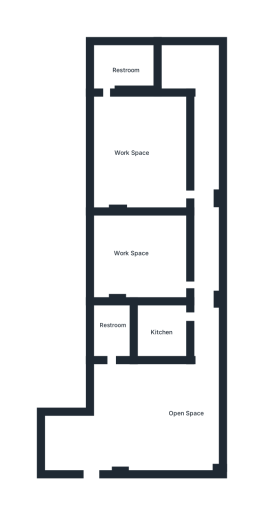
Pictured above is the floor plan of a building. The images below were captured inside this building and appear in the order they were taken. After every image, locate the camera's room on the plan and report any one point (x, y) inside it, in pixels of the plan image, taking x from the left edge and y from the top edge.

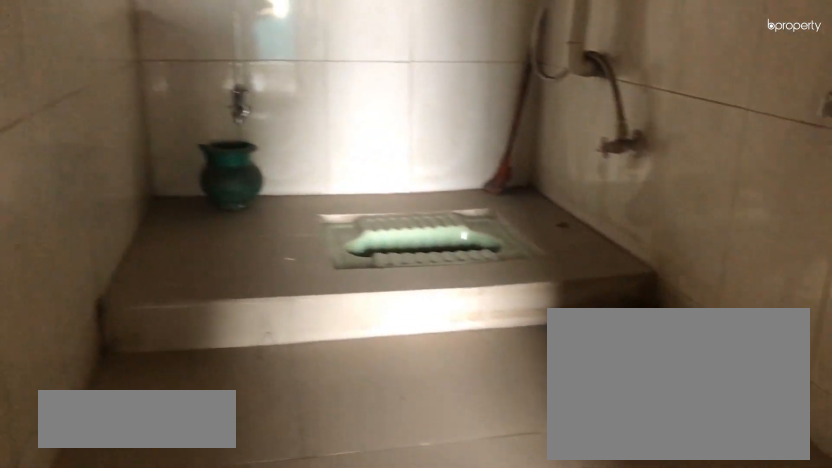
(115, 333)
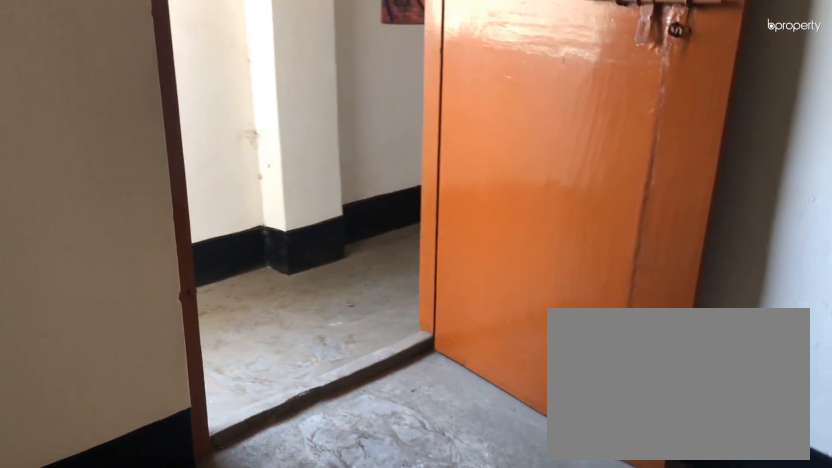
(129, 259)
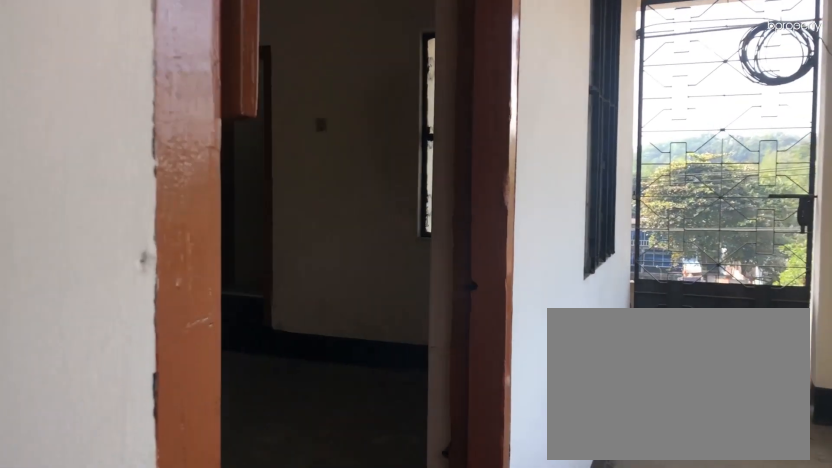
(198, 192)
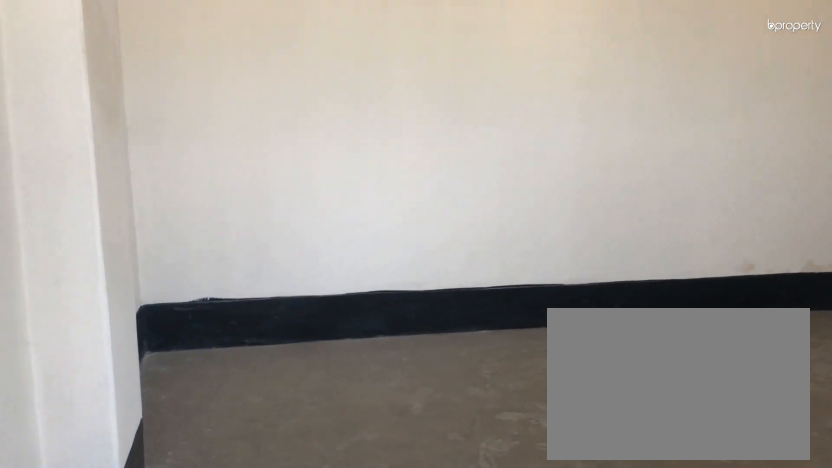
(129, 150)
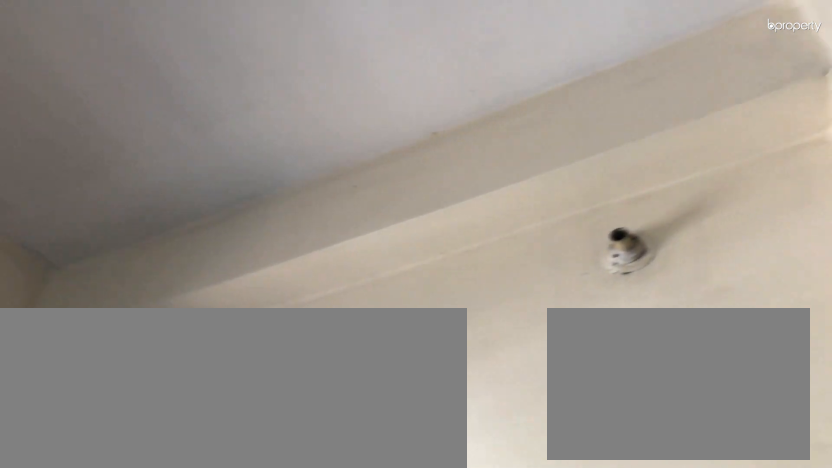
(129, 150)
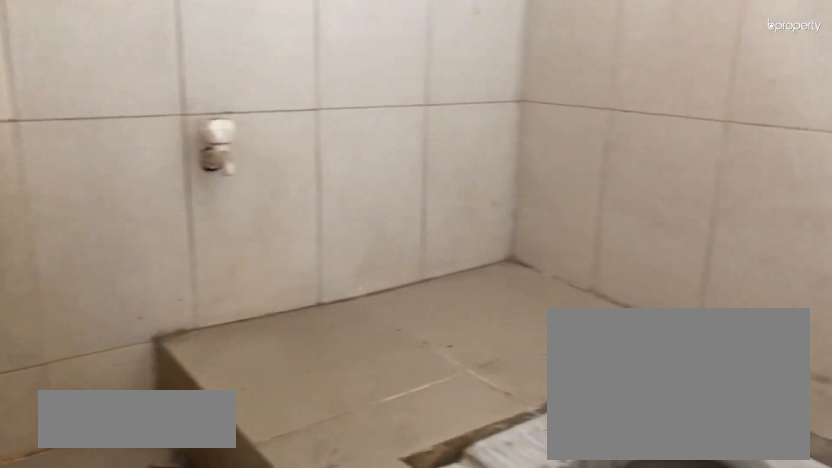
(121, 68)
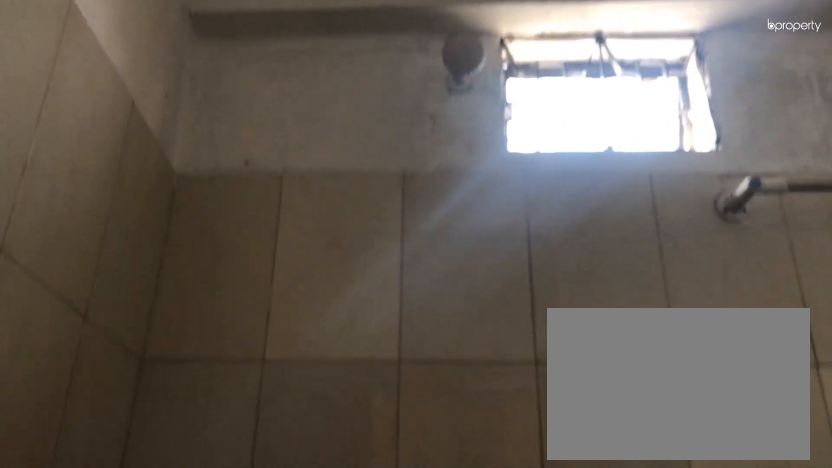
(121, 68)
